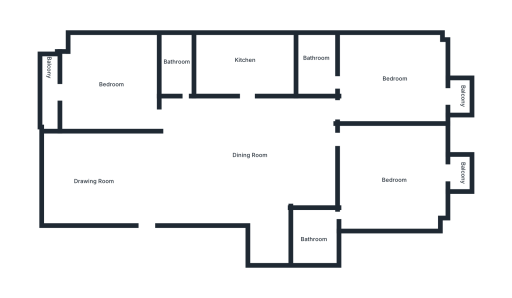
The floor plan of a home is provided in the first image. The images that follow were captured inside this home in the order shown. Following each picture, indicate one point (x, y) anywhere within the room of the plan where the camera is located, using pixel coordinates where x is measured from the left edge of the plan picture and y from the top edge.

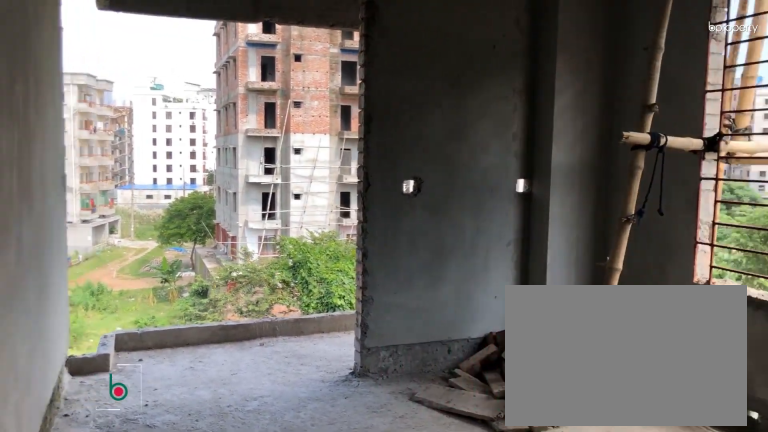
(110, 86)
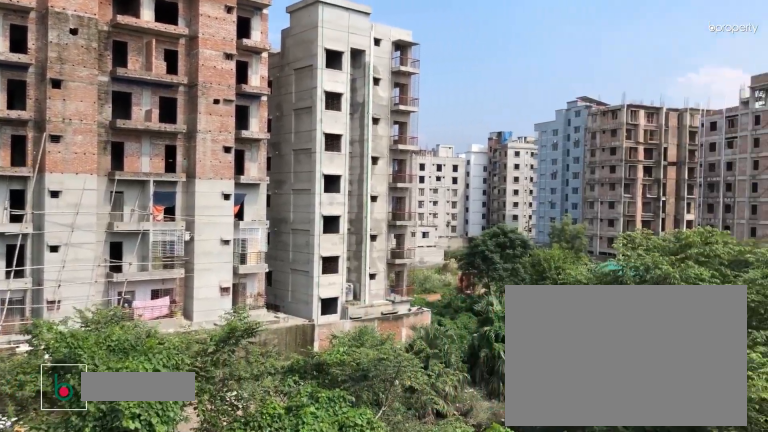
(50, 92)
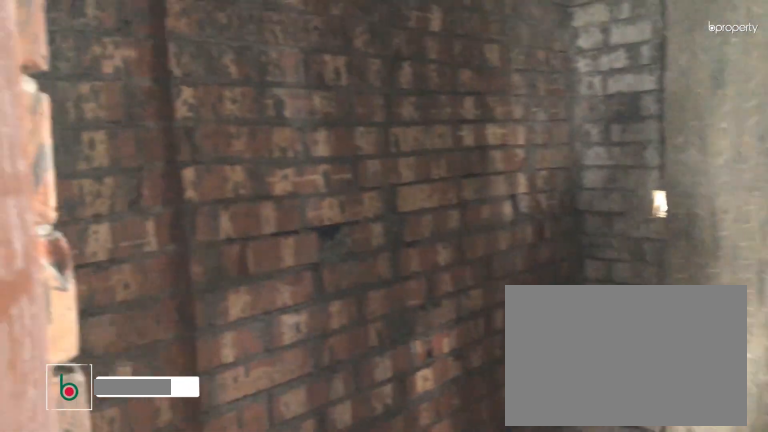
(174, 60)
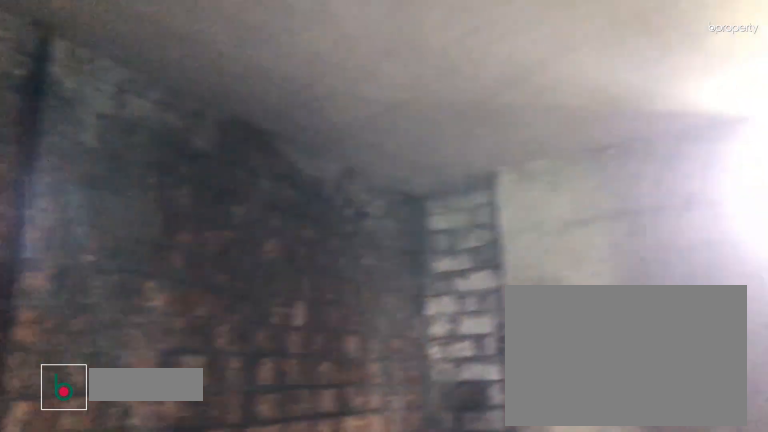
(174, 60)
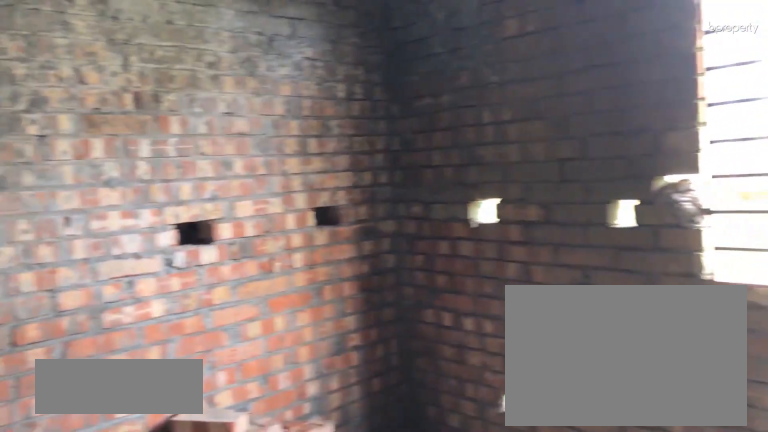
(246, 63)
